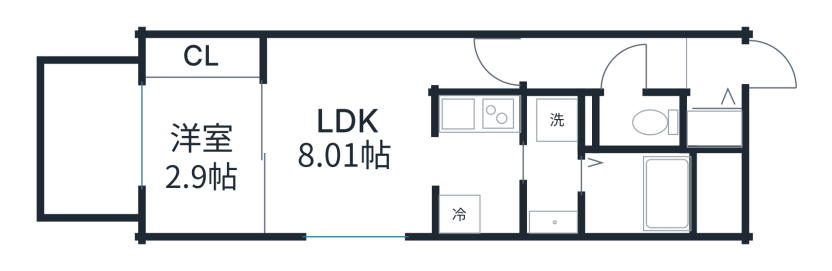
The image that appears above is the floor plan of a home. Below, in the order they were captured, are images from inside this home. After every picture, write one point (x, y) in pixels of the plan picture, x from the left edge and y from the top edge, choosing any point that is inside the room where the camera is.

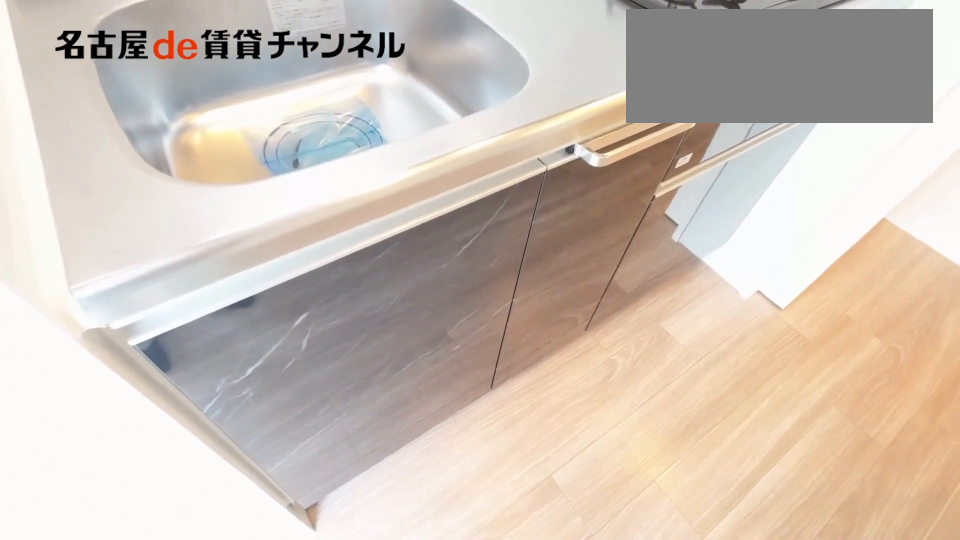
(479, 166)
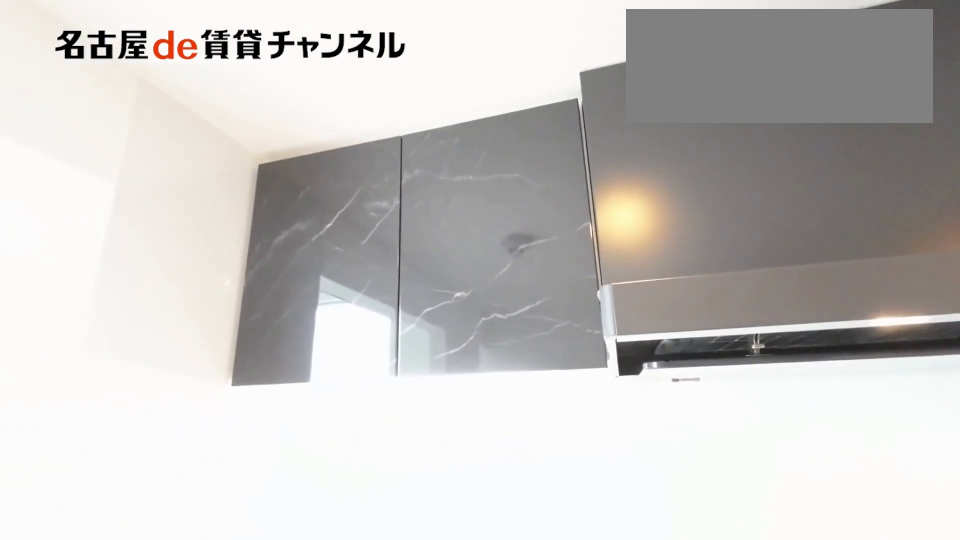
(479, 166)
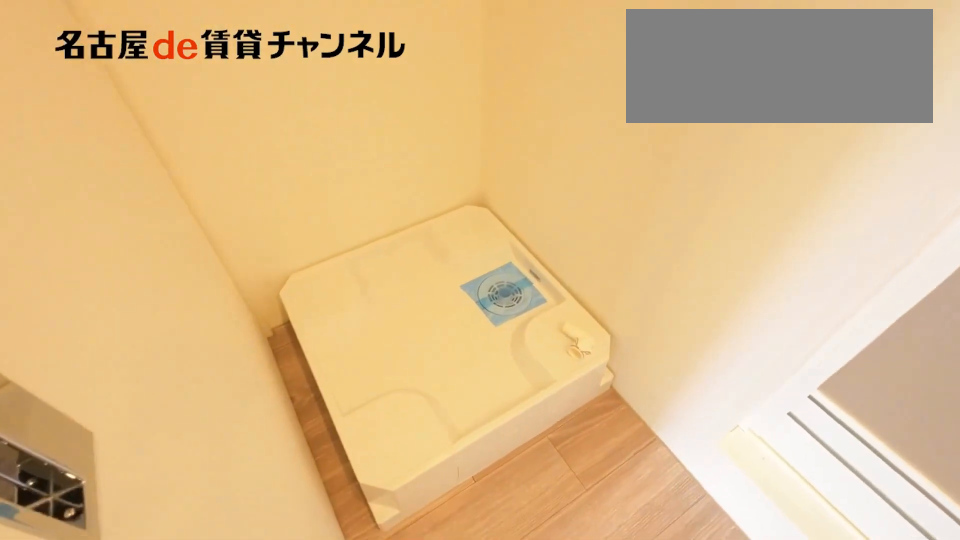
(551, 122)
